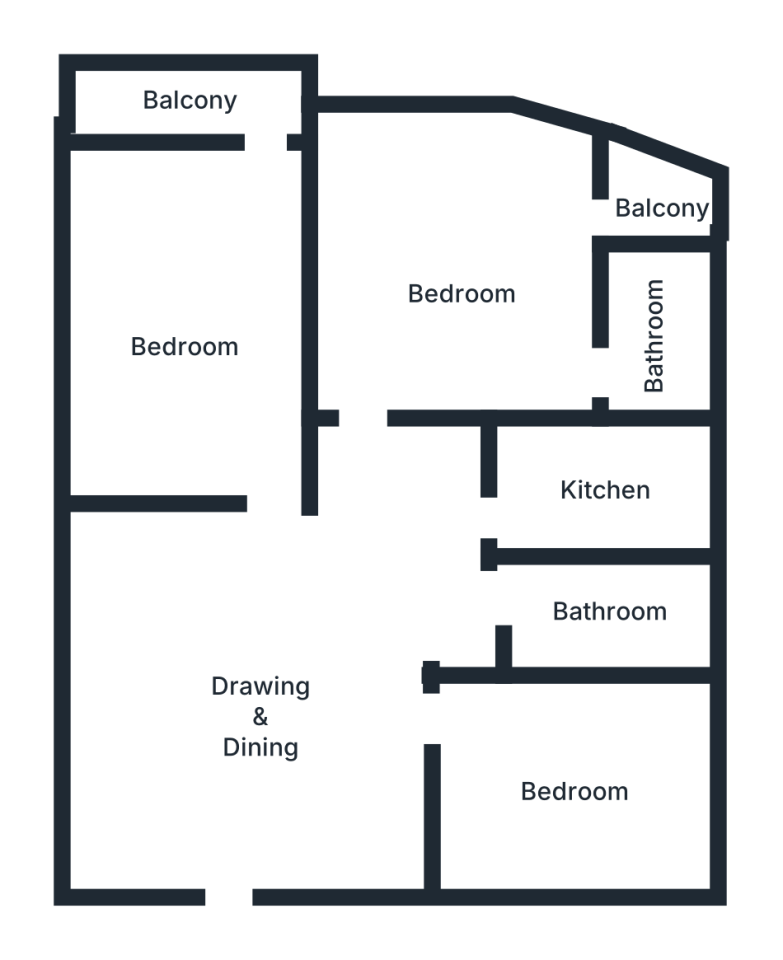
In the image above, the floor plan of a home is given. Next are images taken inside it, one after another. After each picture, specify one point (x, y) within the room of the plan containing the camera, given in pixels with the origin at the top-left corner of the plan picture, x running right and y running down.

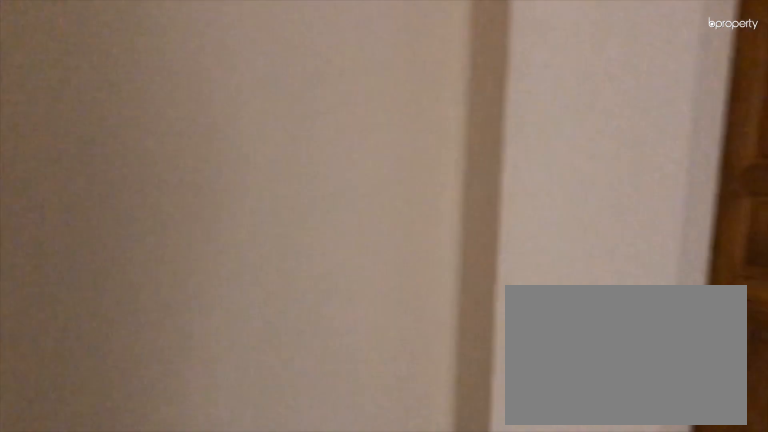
(272, 704)
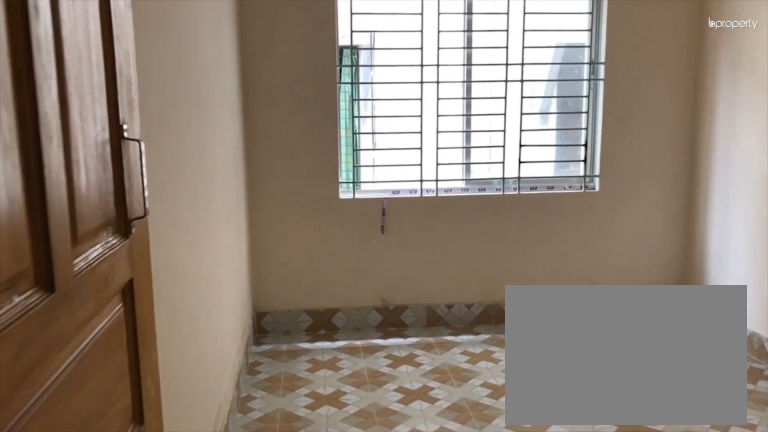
(578, 791)
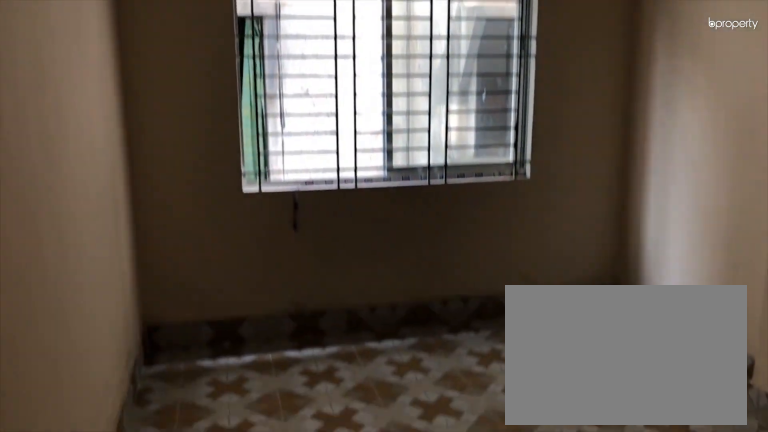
(578, 791)
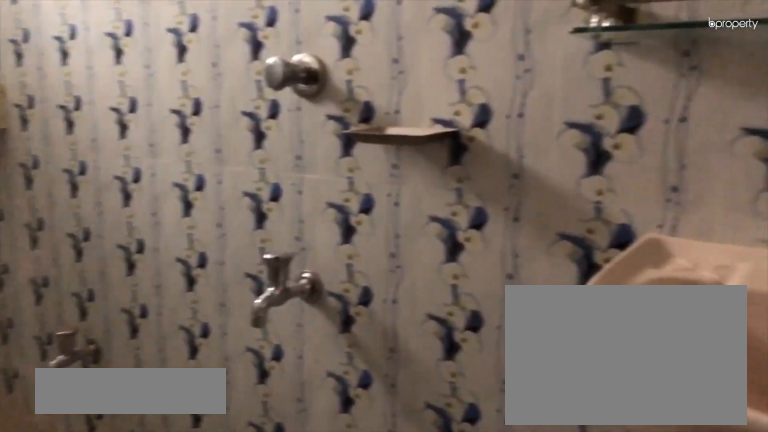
(607, 616)
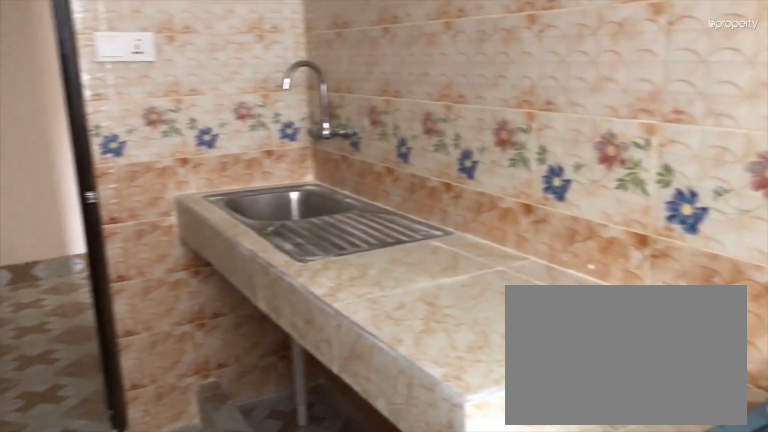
(605, 491)
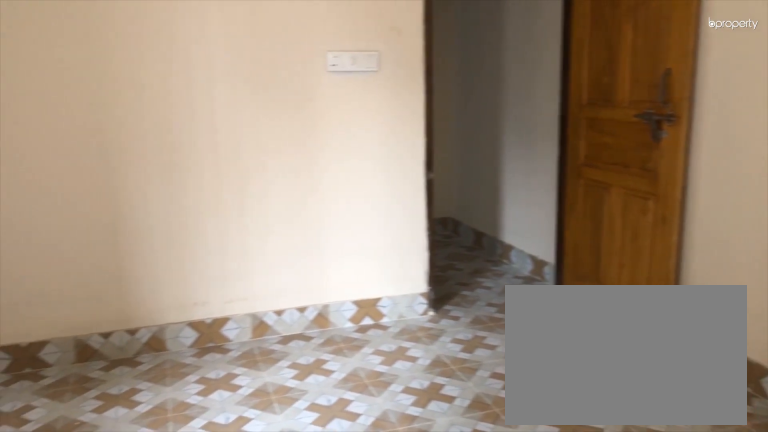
(471, 290)
